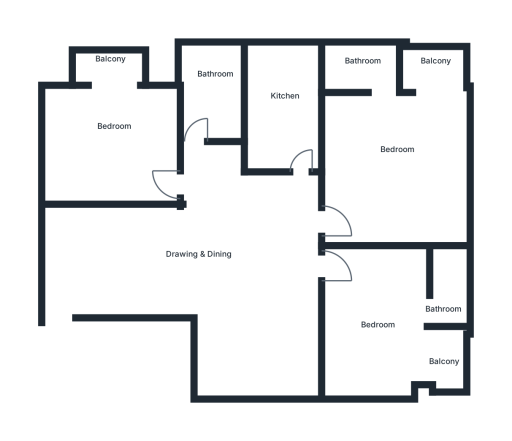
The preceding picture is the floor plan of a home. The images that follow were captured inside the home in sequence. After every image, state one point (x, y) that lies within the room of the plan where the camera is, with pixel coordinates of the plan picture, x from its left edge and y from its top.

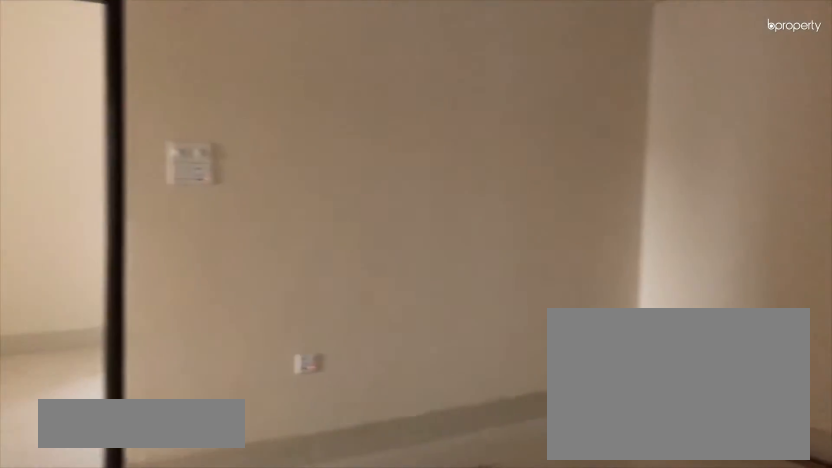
(228, 259)
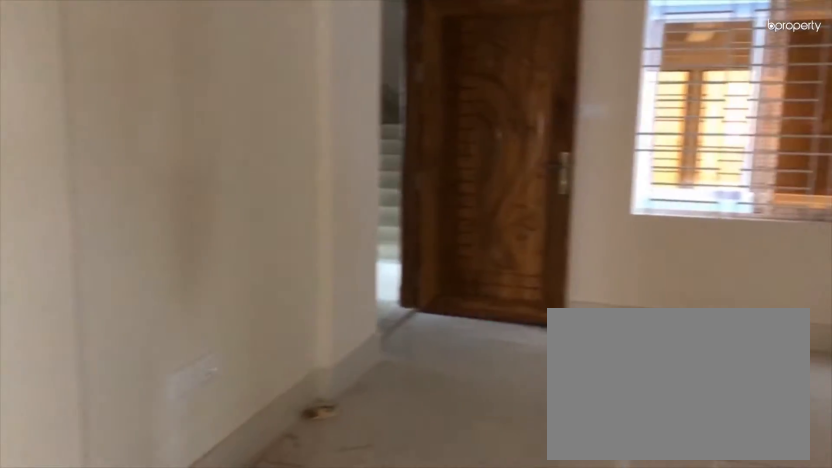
(228, 259)
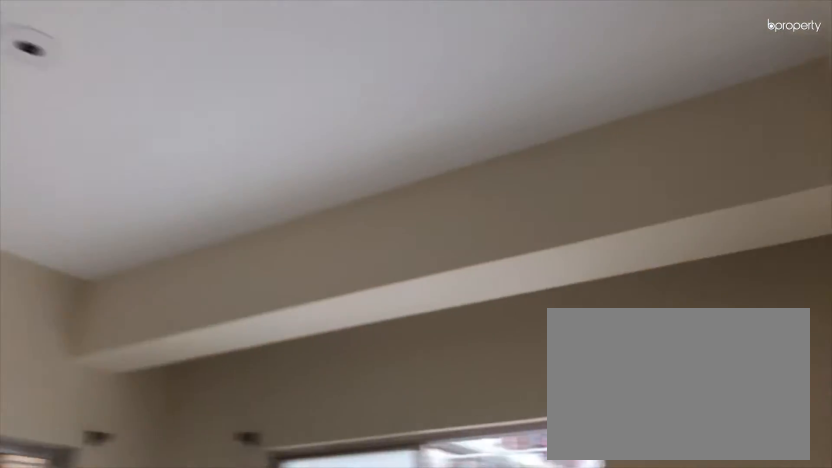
(106, 136)
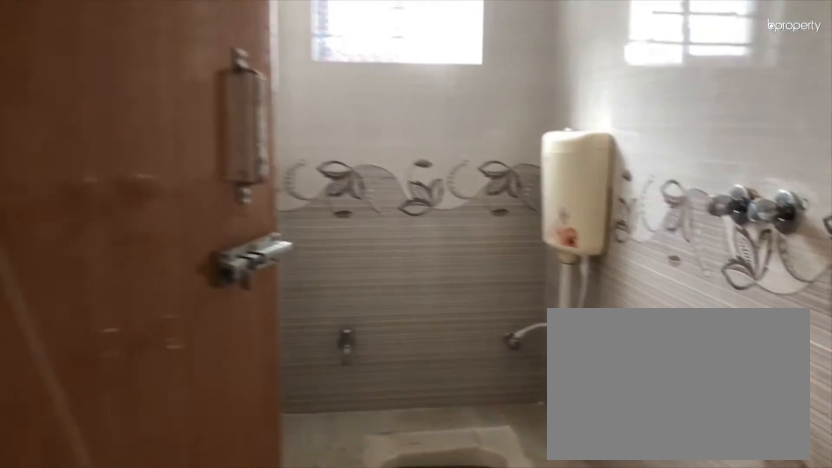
(209, 93)
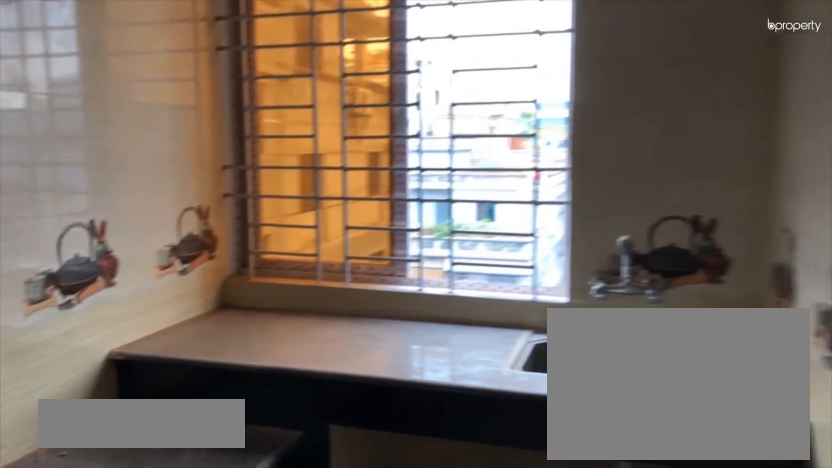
(286, 106)
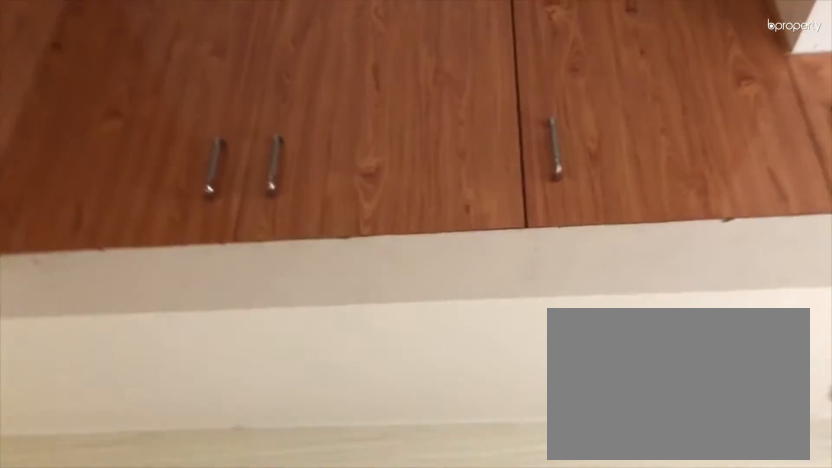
(286, 106)
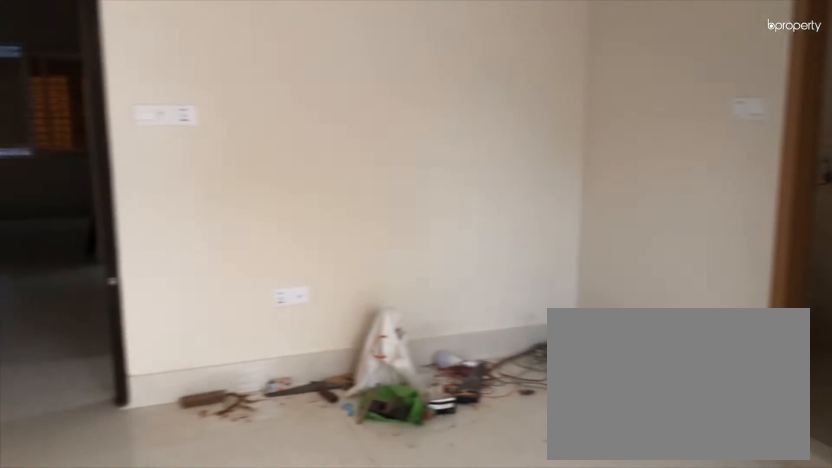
(391, 148)
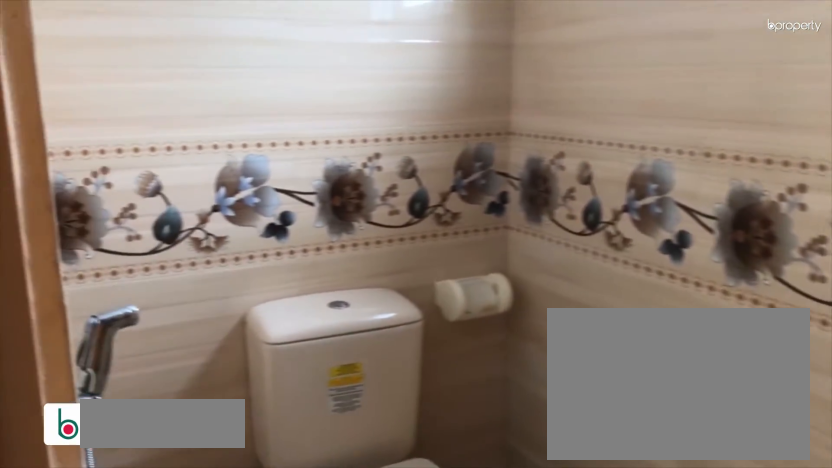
(355, 64)
